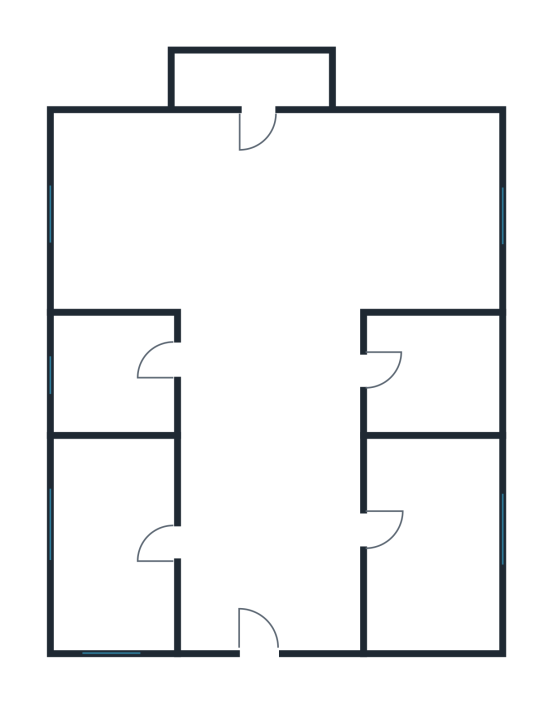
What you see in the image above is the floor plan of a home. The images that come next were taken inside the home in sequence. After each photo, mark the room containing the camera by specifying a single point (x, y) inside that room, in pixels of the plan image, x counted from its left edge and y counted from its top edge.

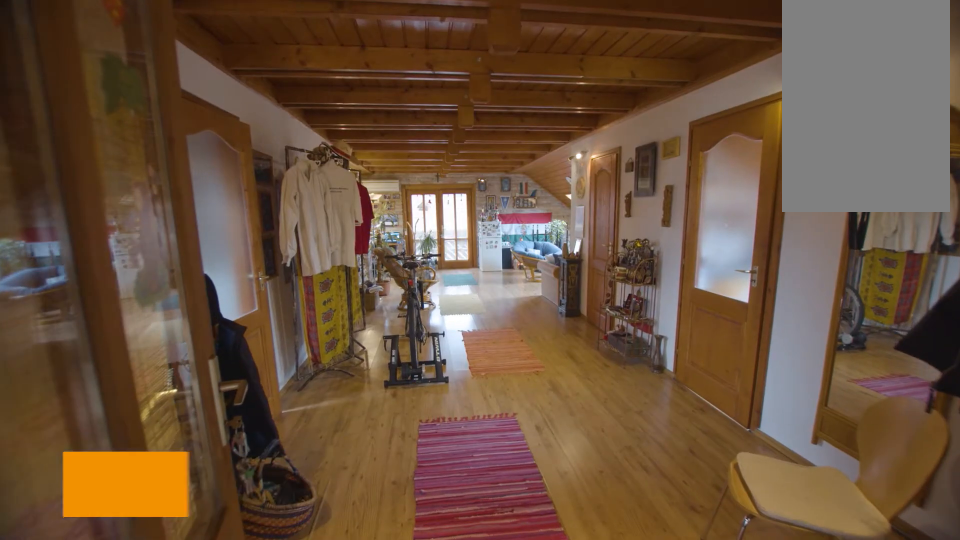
(269, 583)
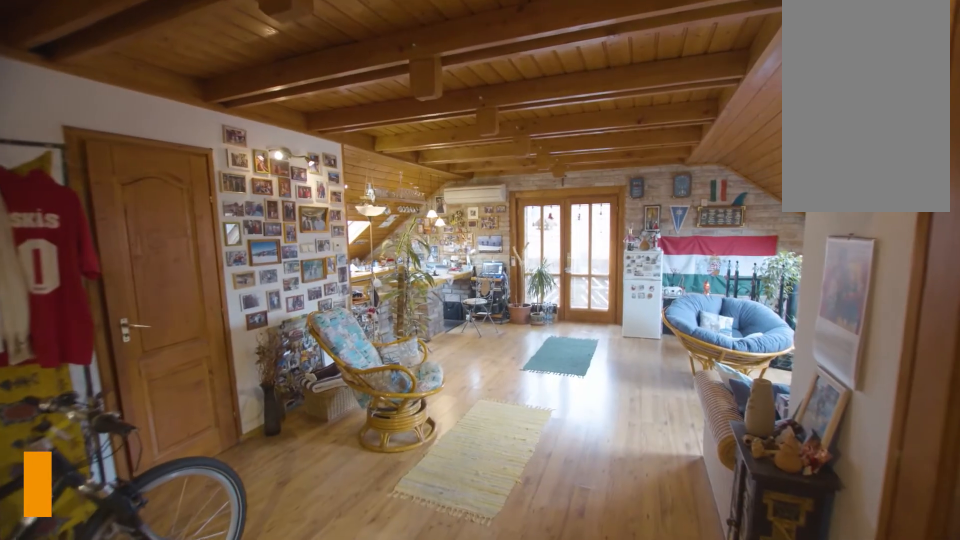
(268, 583)
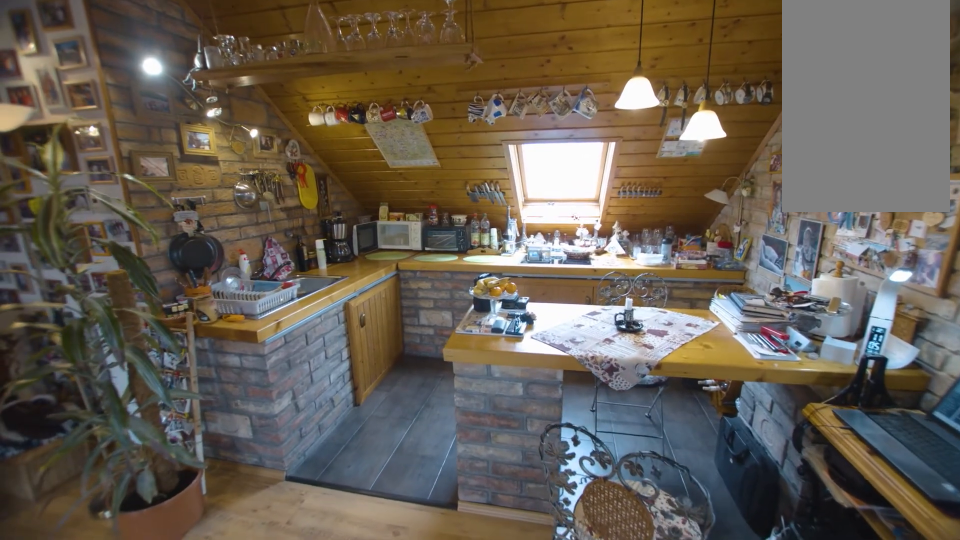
(124, 208)
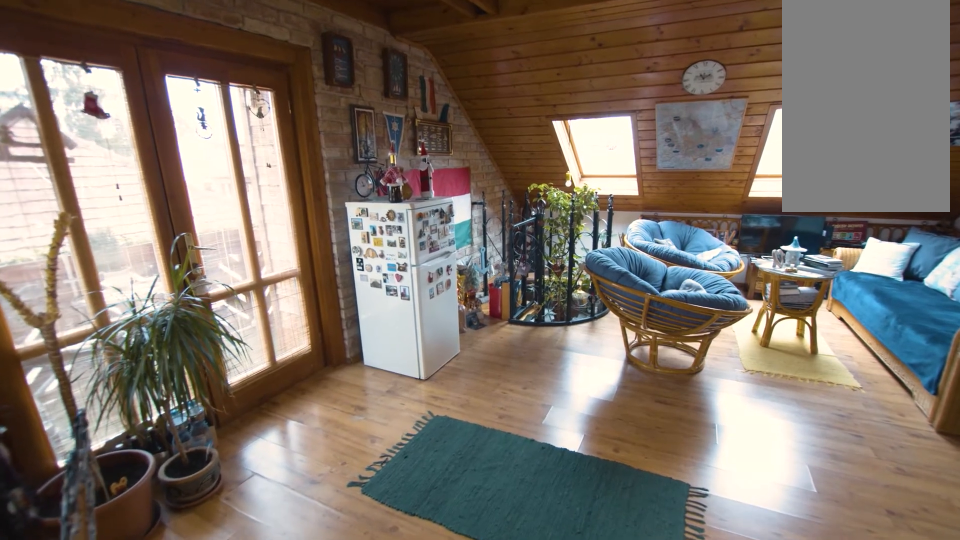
(424, 208)
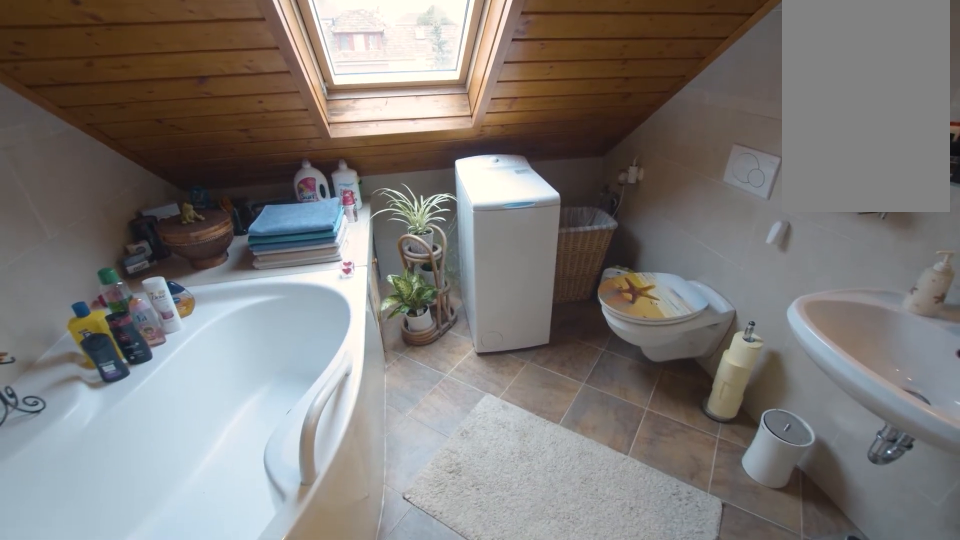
(114, 375)
